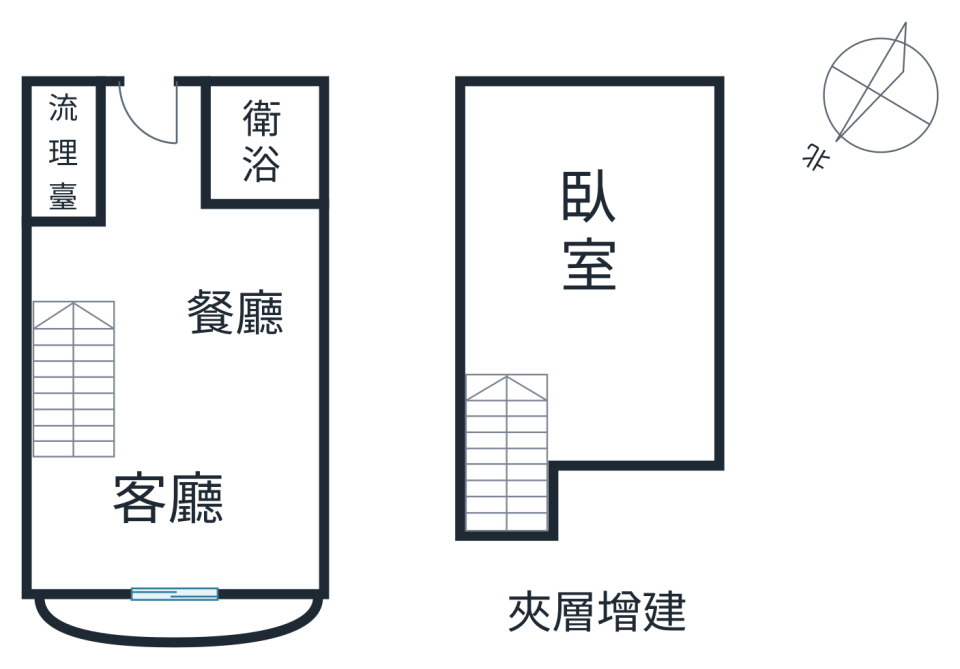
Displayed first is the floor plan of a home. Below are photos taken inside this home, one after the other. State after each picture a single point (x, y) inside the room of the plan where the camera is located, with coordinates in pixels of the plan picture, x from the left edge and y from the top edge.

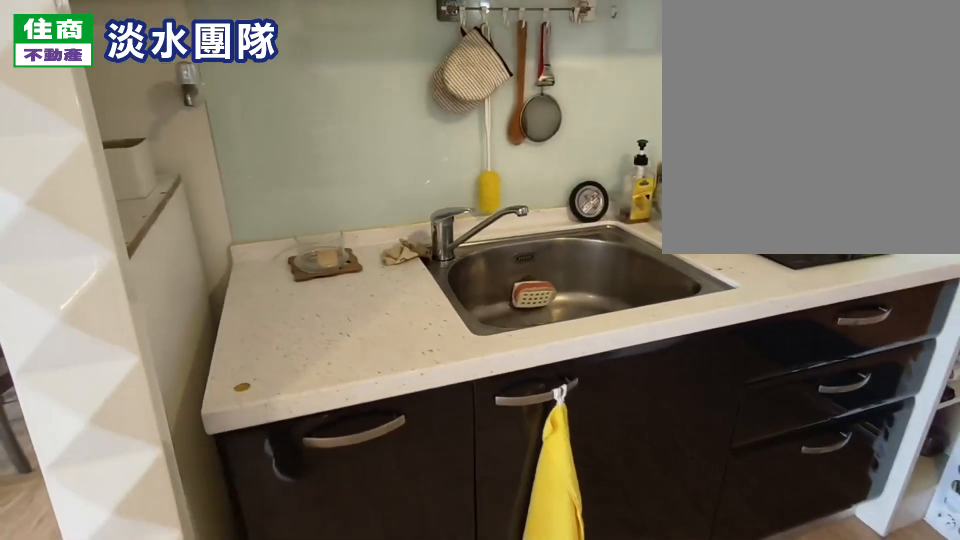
(87, 123)
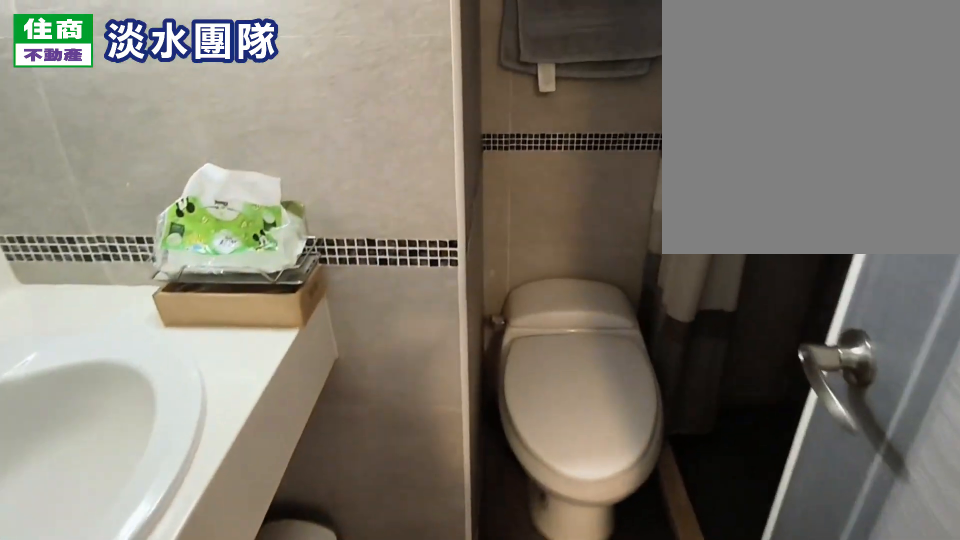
(267, 99)
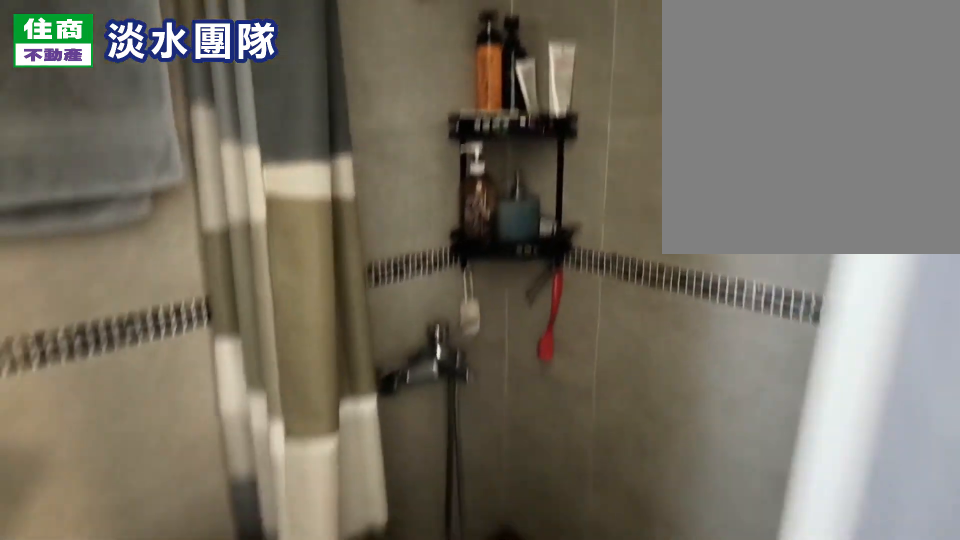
(267, 99)
